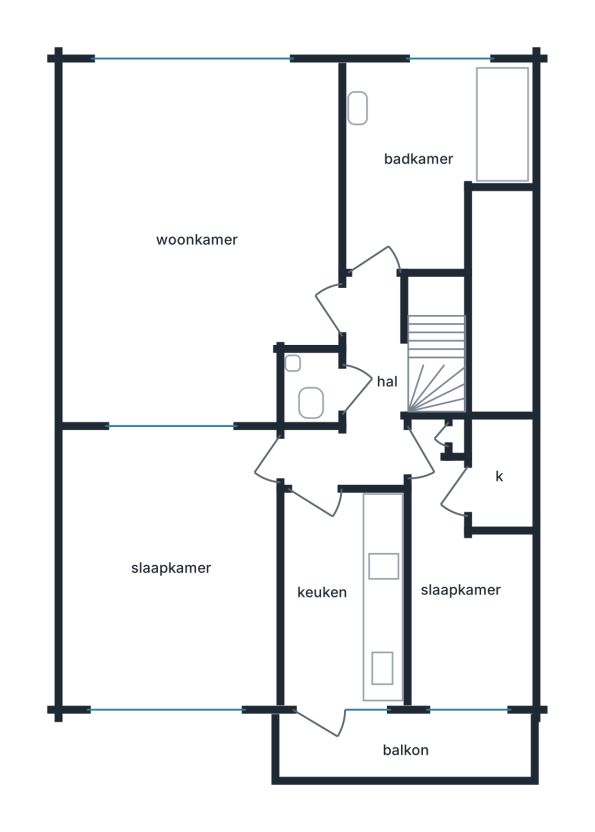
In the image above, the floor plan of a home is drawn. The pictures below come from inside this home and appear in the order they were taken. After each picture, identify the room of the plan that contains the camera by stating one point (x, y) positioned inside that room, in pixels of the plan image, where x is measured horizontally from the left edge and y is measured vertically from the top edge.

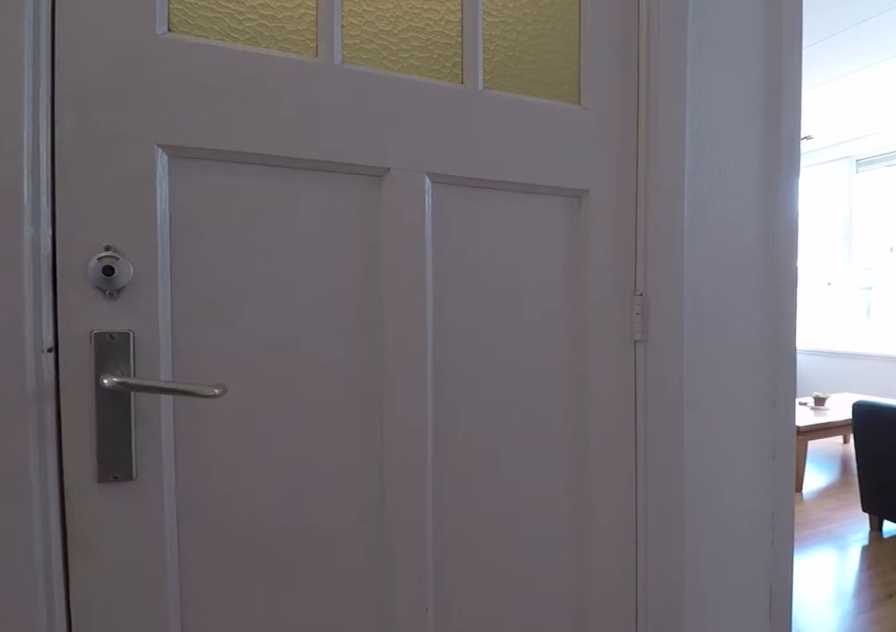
(363, 395)
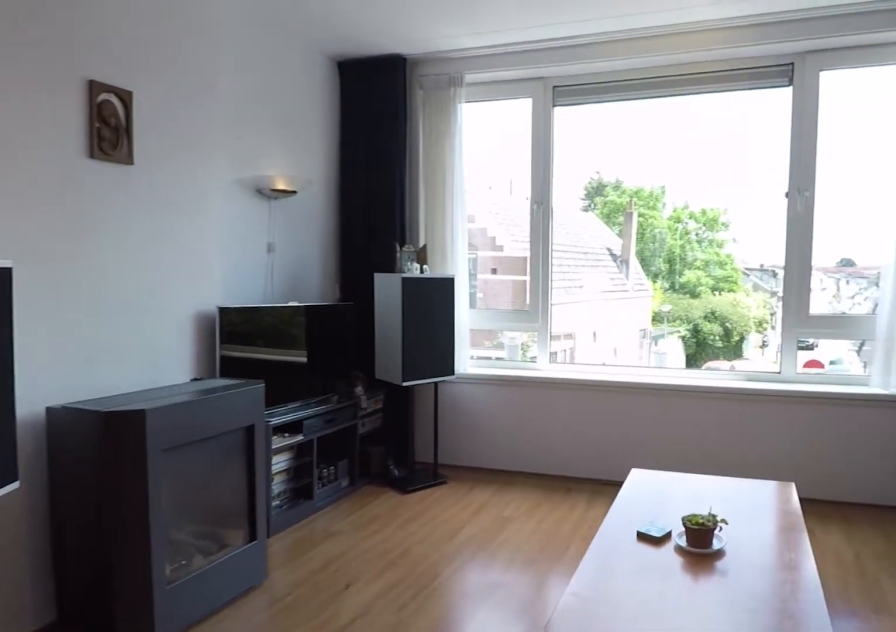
(197, 238)
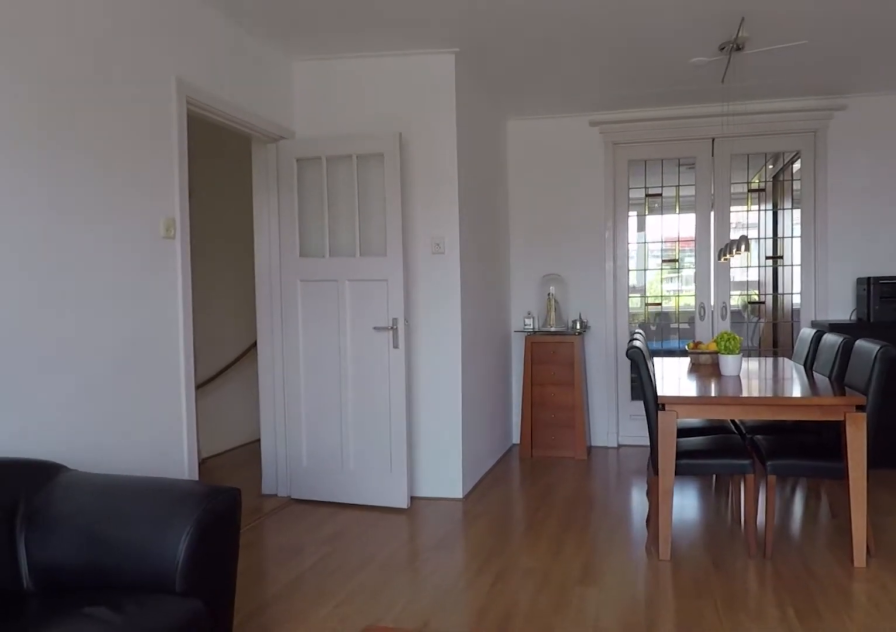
(197, 238)
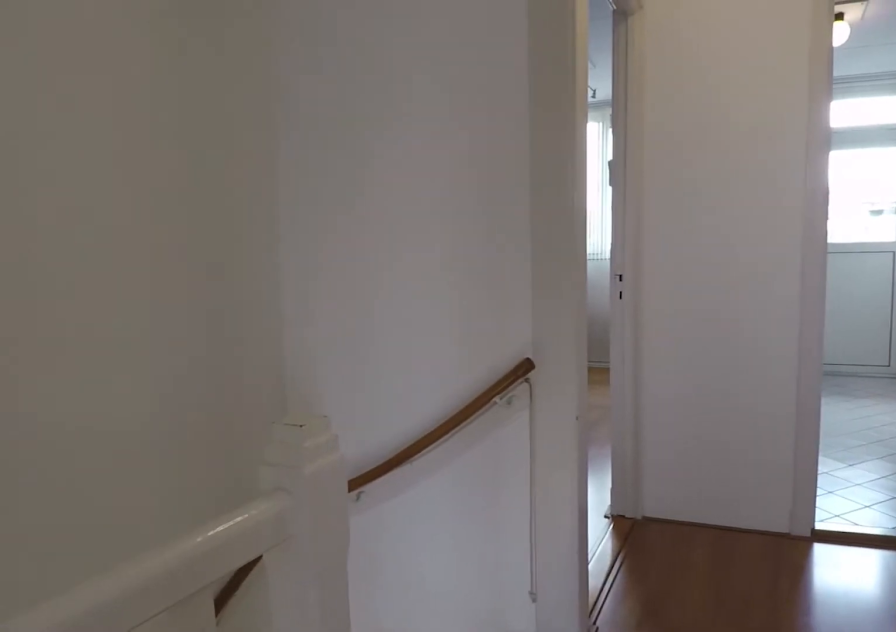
(362, 395)
